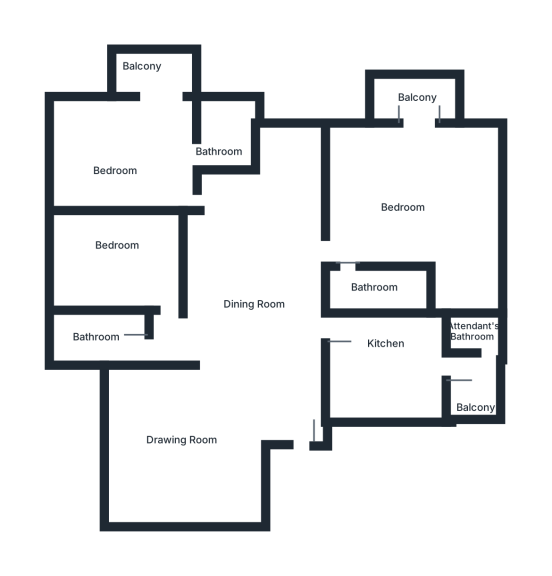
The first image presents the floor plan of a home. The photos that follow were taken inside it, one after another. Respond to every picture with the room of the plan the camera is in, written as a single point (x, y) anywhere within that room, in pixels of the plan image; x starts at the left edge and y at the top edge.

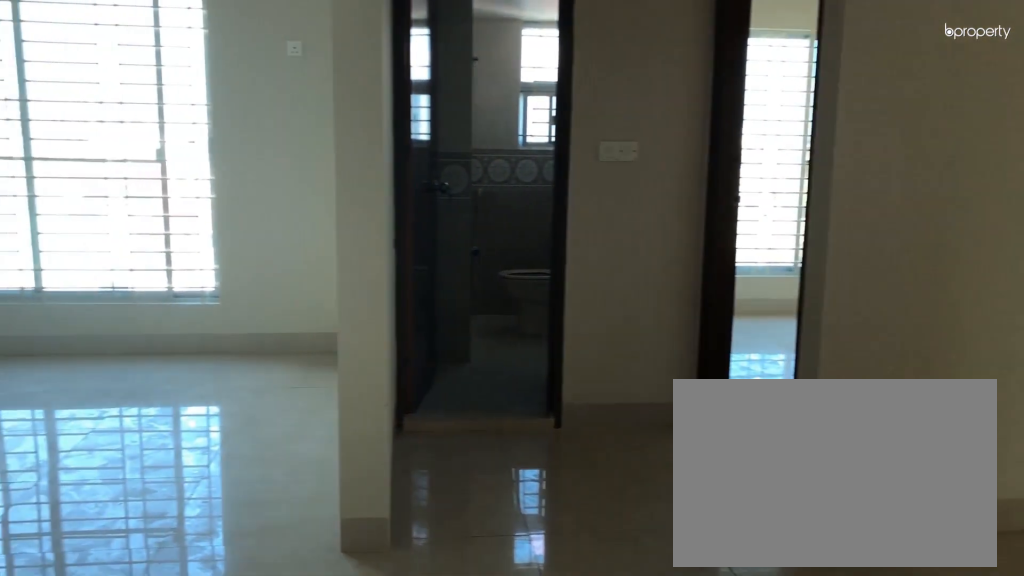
(242, 379)
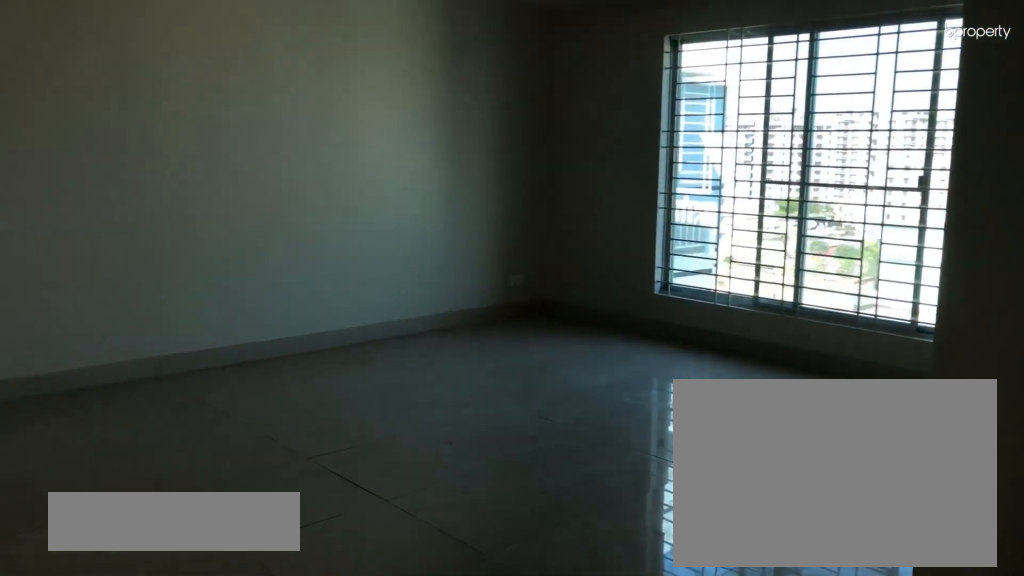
(242, 379)
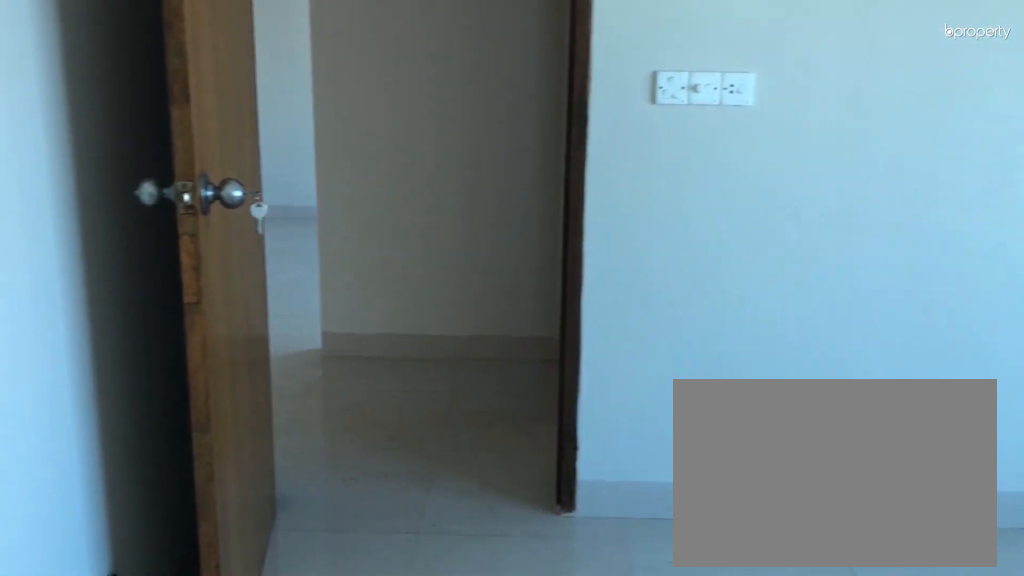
(125, 258)
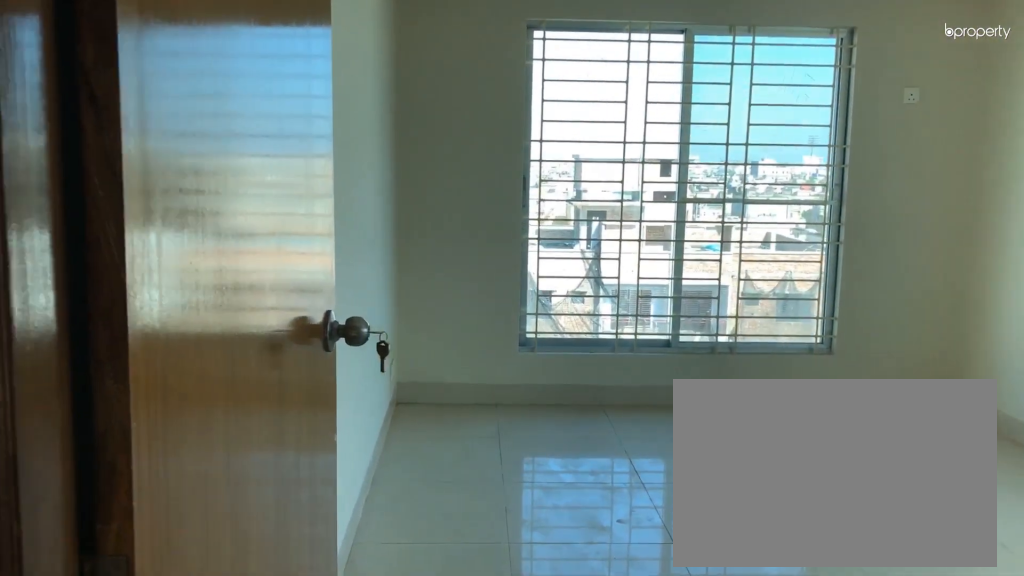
(231, 207)
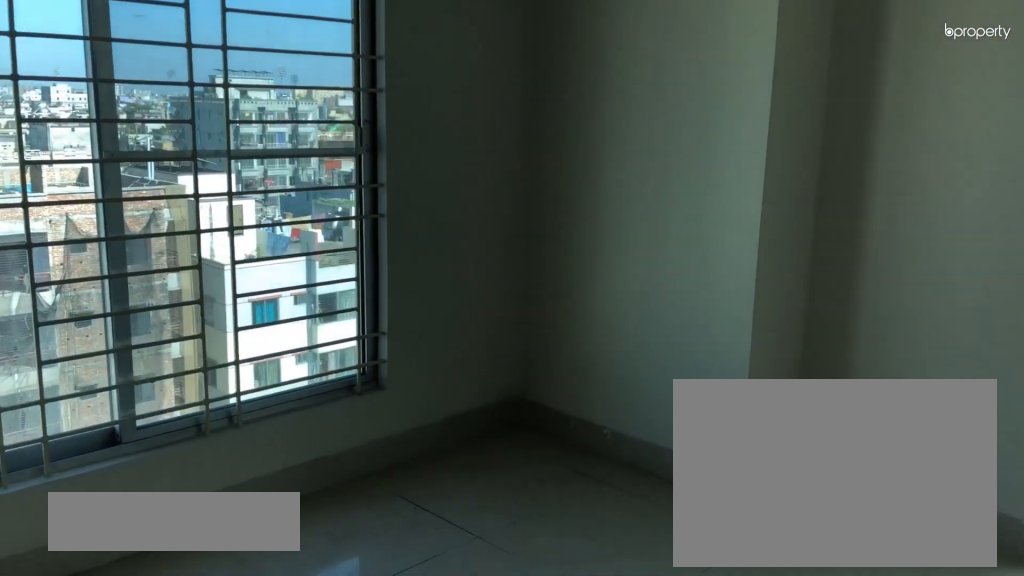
(132, 152)
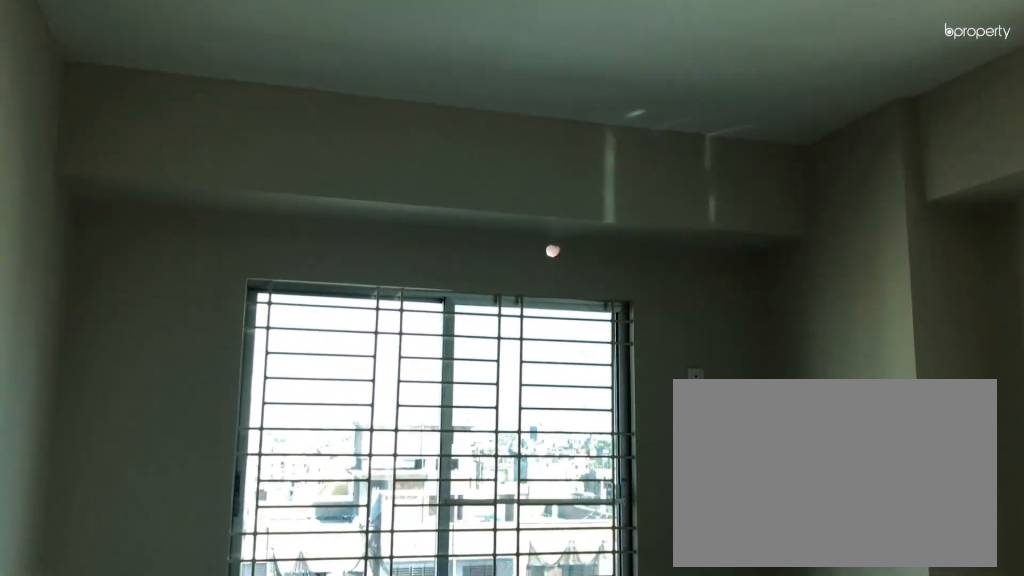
(132, 152)
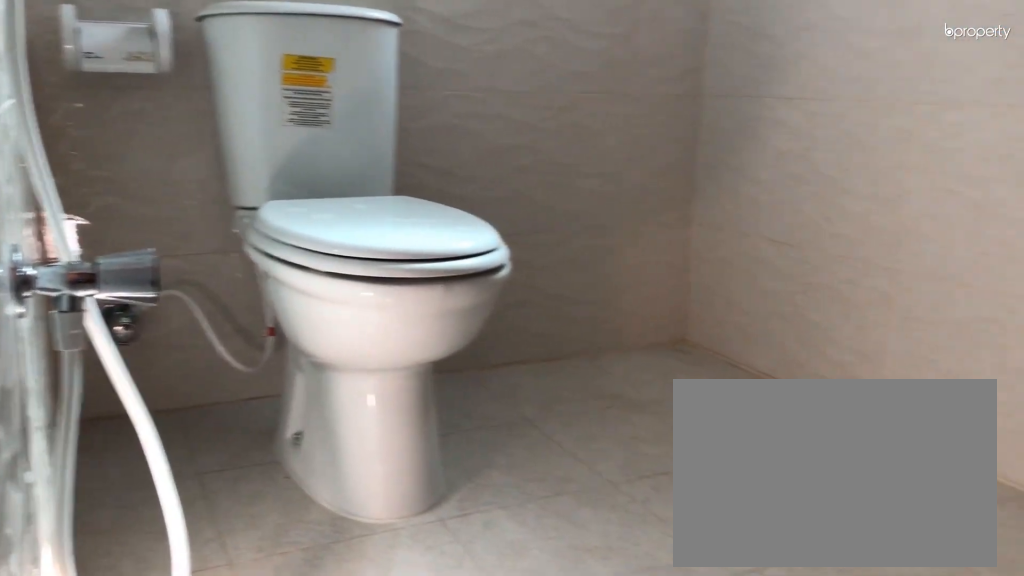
(227, 141)
